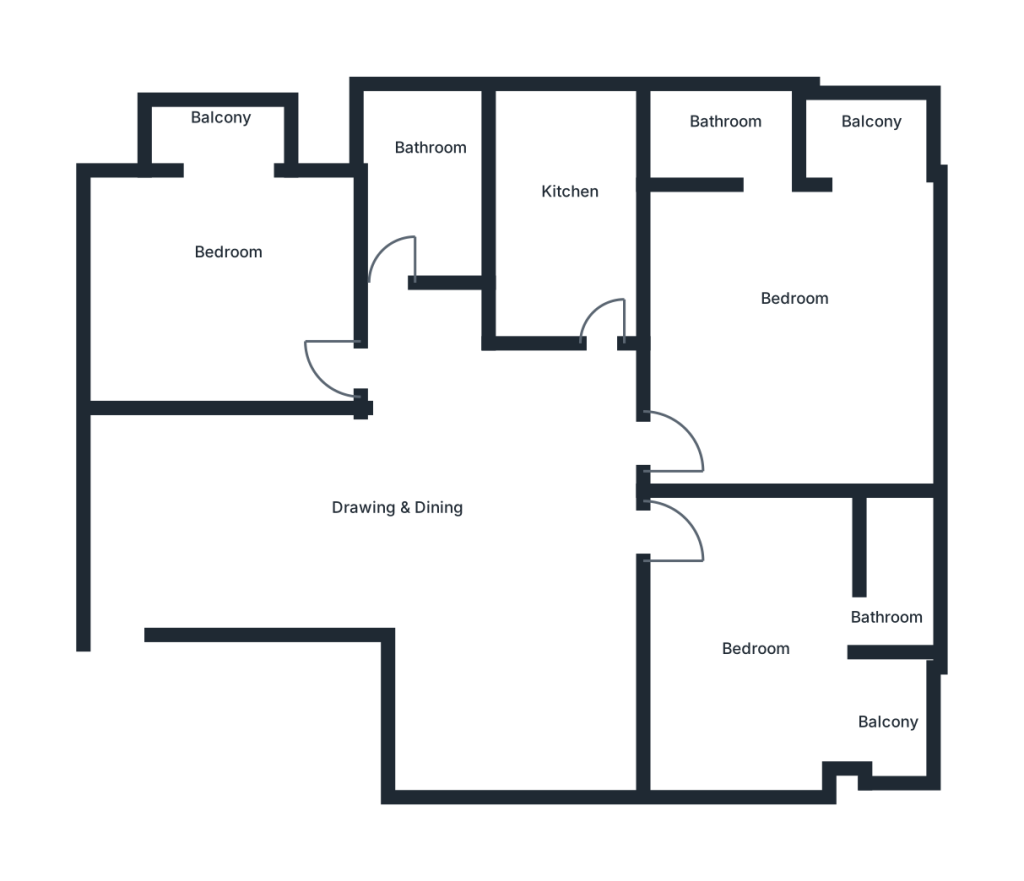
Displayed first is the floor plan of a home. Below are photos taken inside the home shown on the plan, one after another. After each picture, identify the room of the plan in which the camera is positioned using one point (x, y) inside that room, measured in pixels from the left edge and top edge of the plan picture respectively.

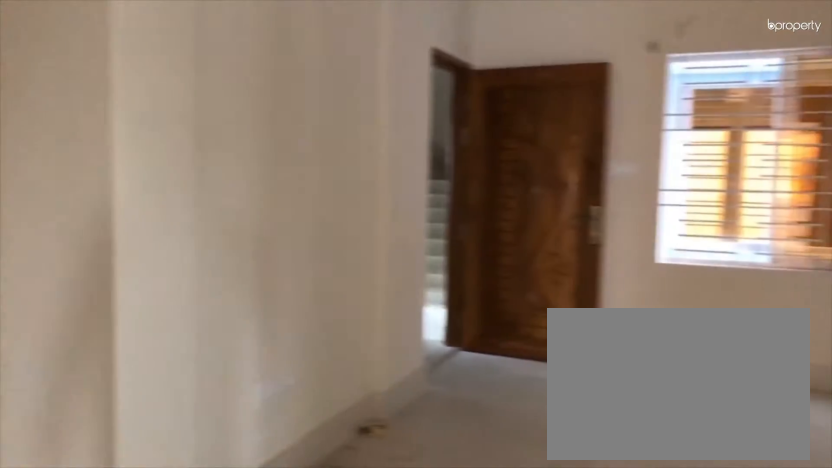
(457, 518)
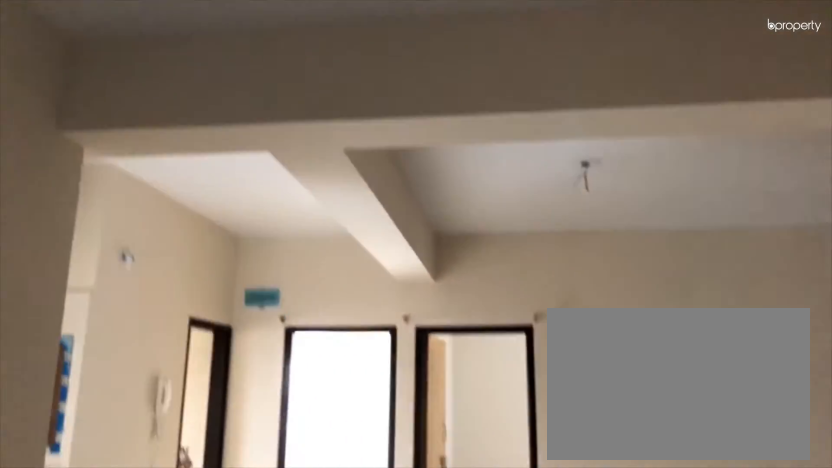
(454, 498)
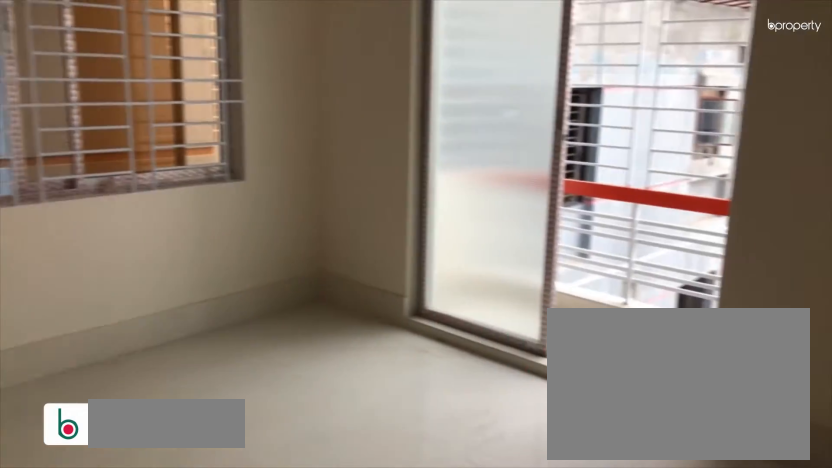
(212, 273)
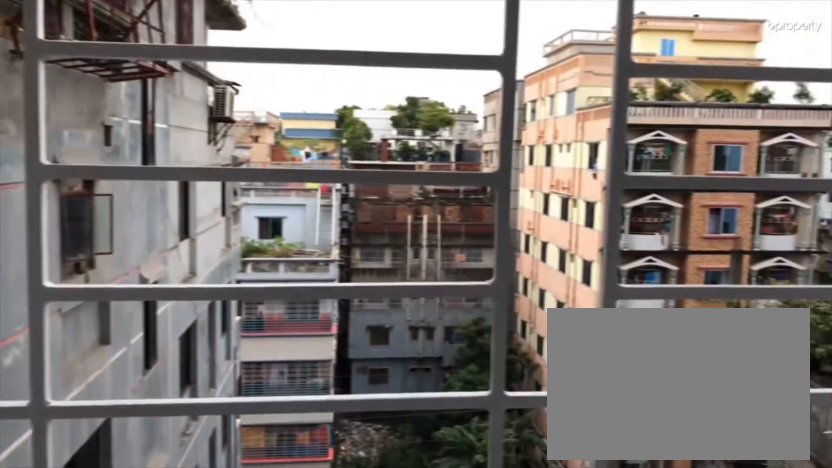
(213, 137)
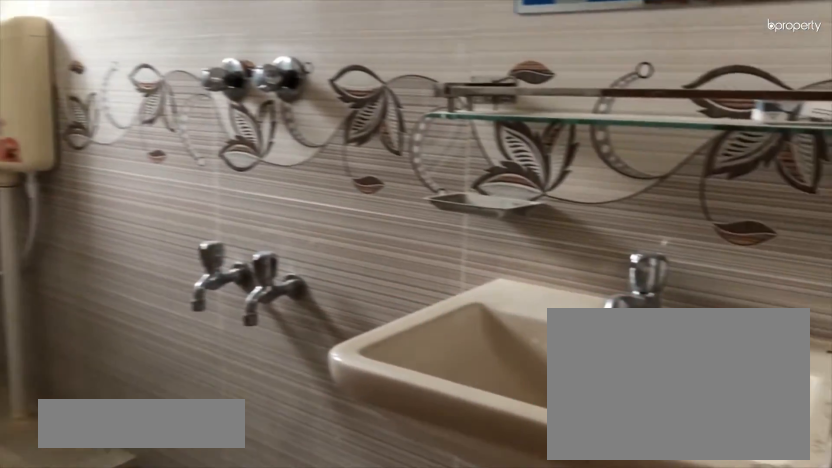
(419, 186)
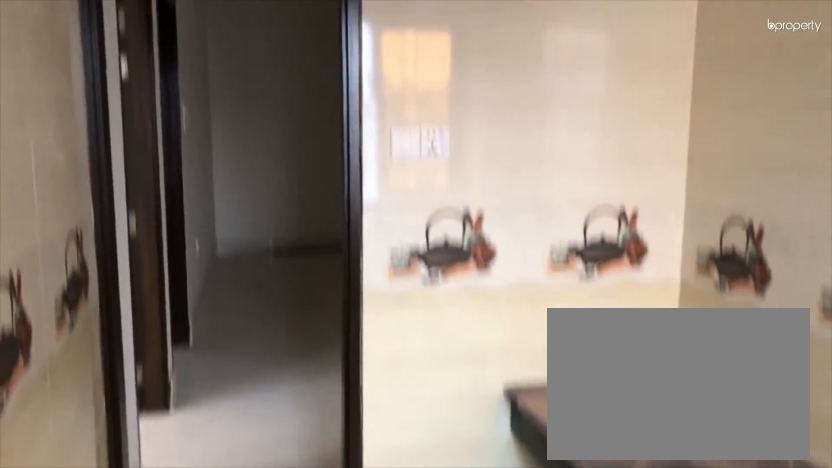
(573, 212)
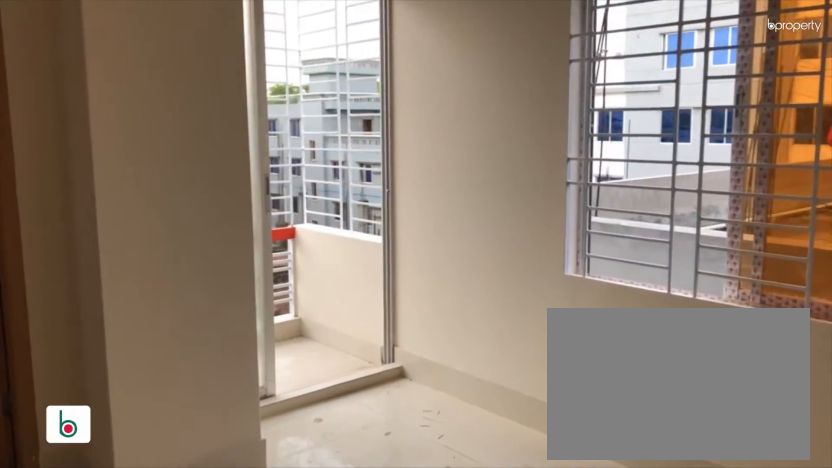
(783, 297)
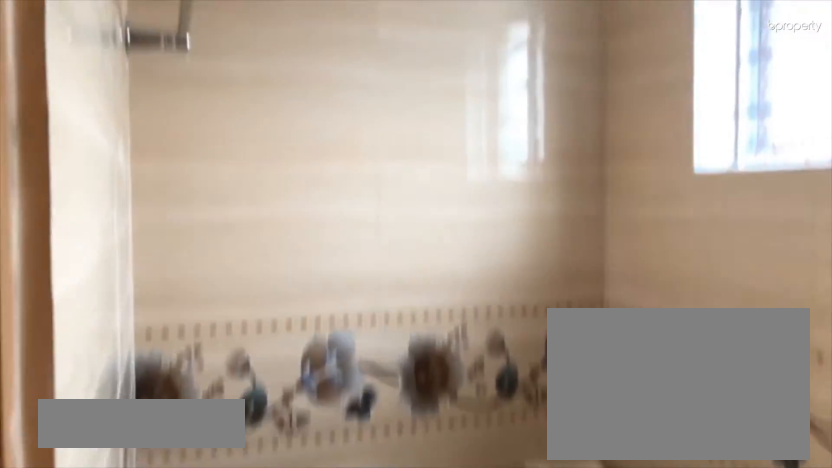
(710, 129)
